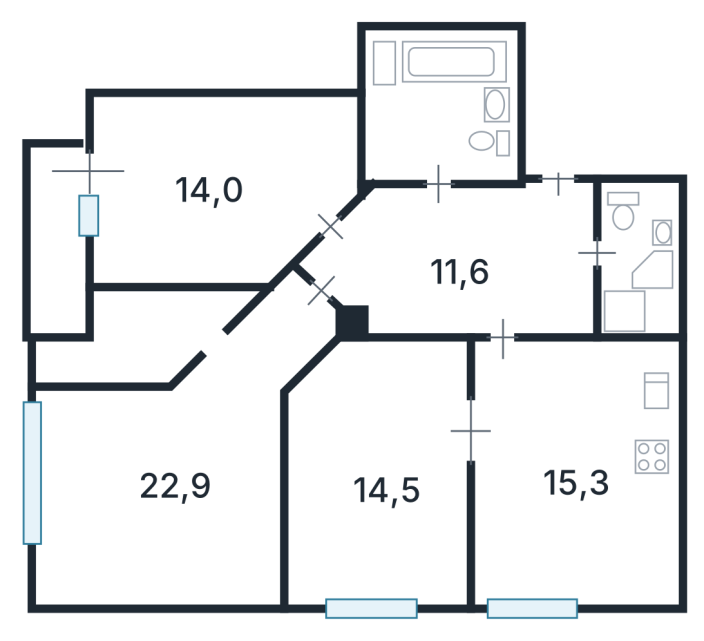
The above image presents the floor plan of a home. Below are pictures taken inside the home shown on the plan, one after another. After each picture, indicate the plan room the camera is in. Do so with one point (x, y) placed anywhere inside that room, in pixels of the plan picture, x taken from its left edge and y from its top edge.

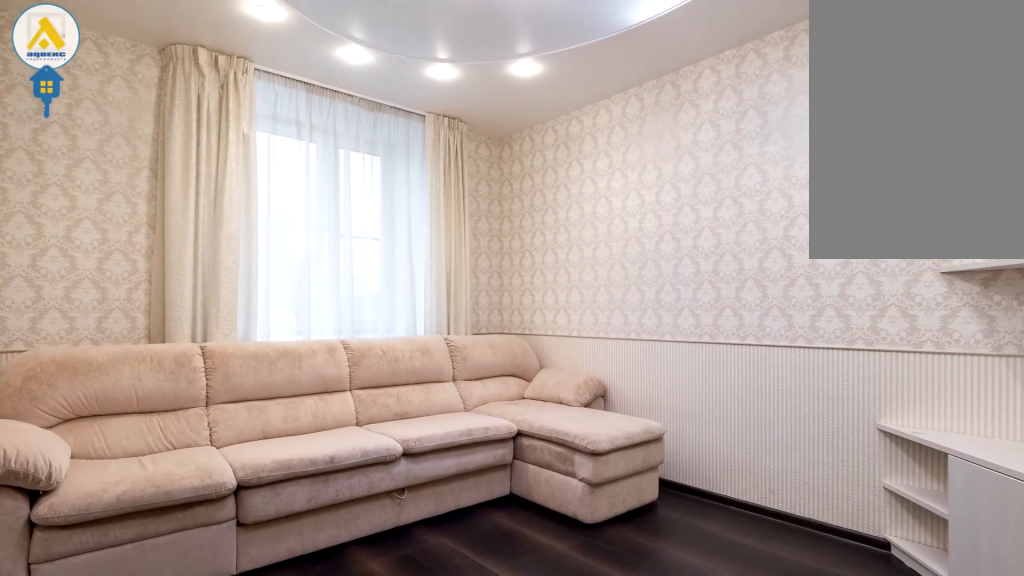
(383, 496)
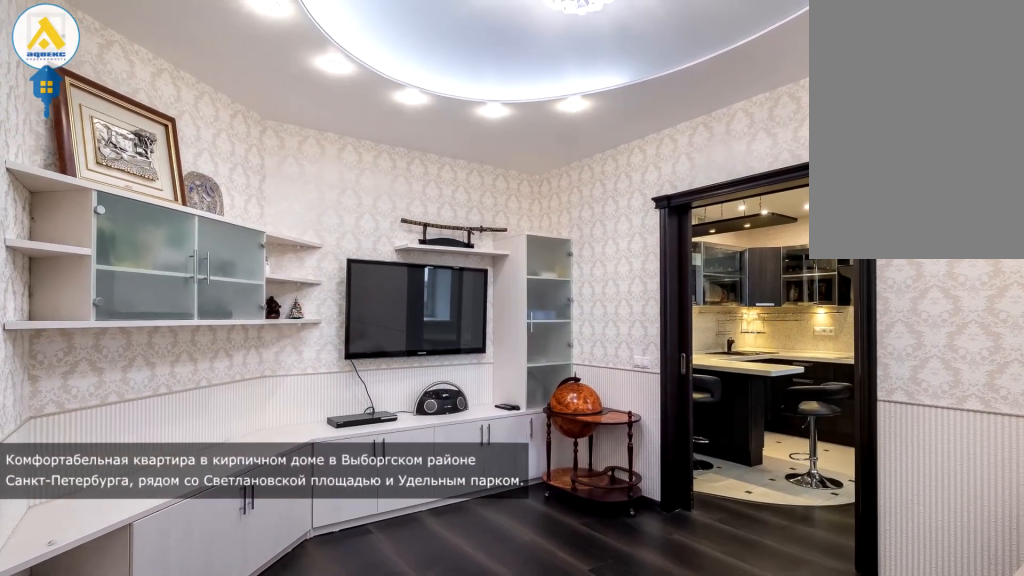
(383, 497)
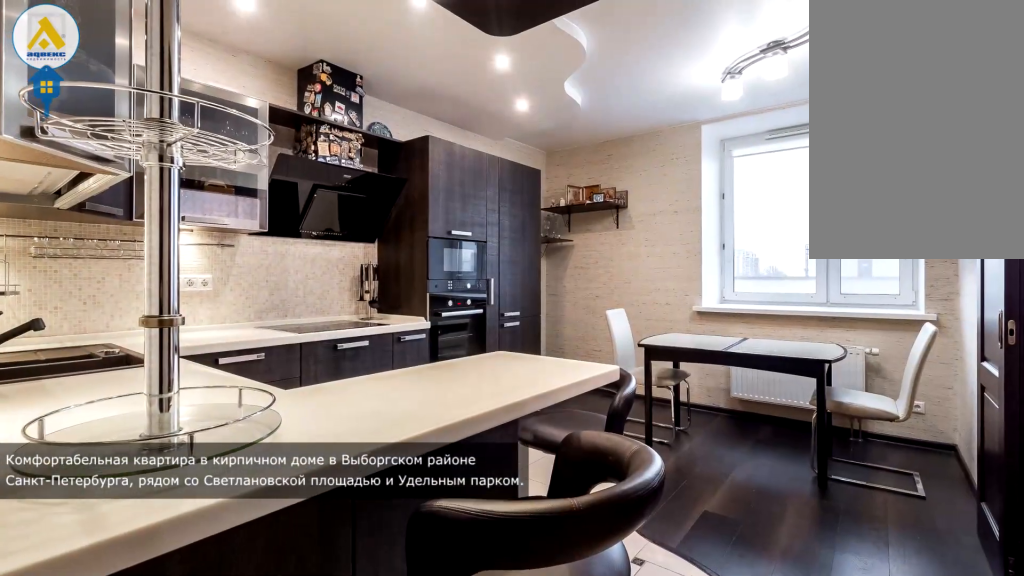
(502, 479)
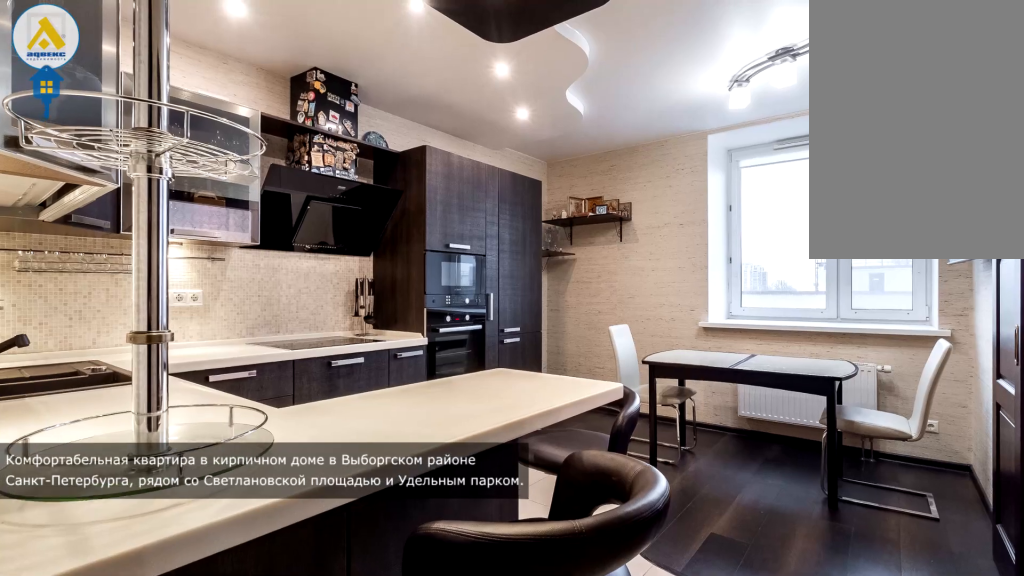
(555, 466)
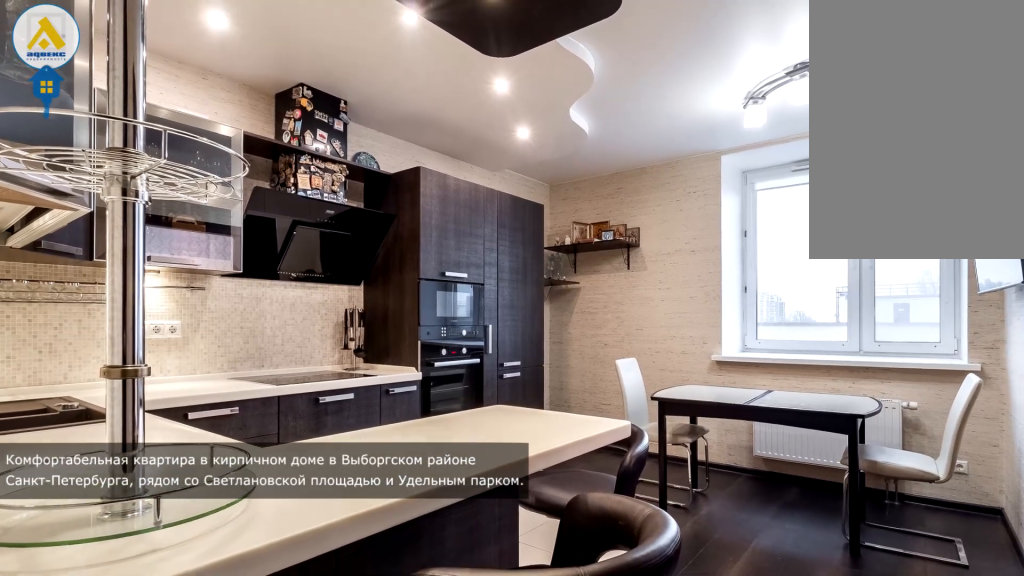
(576, 467)
